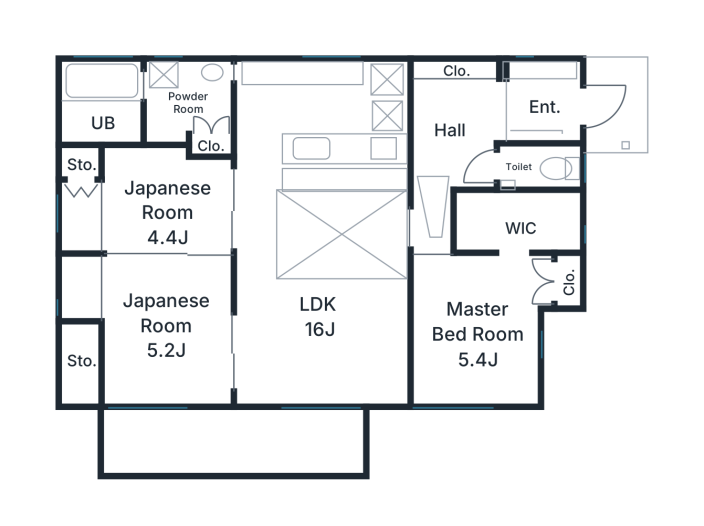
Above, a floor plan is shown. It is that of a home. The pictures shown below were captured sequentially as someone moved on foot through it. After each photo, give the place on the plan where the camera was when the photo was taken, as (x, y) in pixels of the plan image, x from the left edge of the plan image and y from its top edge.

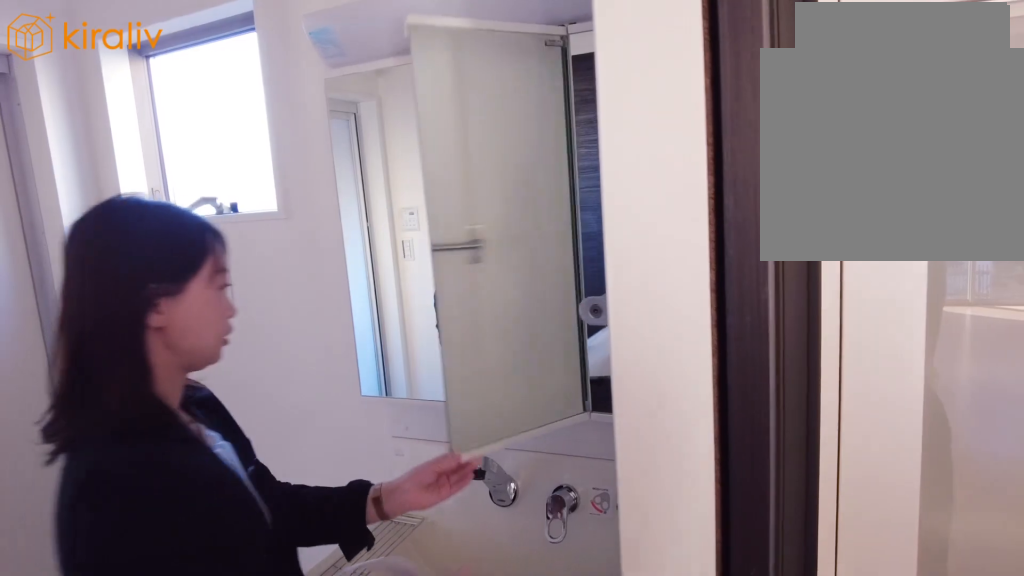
(174, 122)
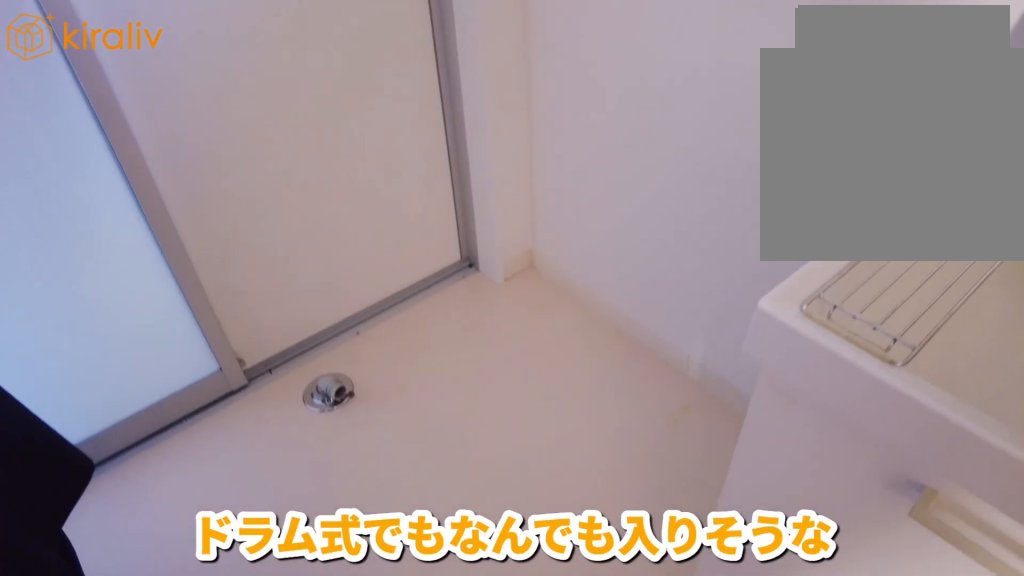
(167, 123)
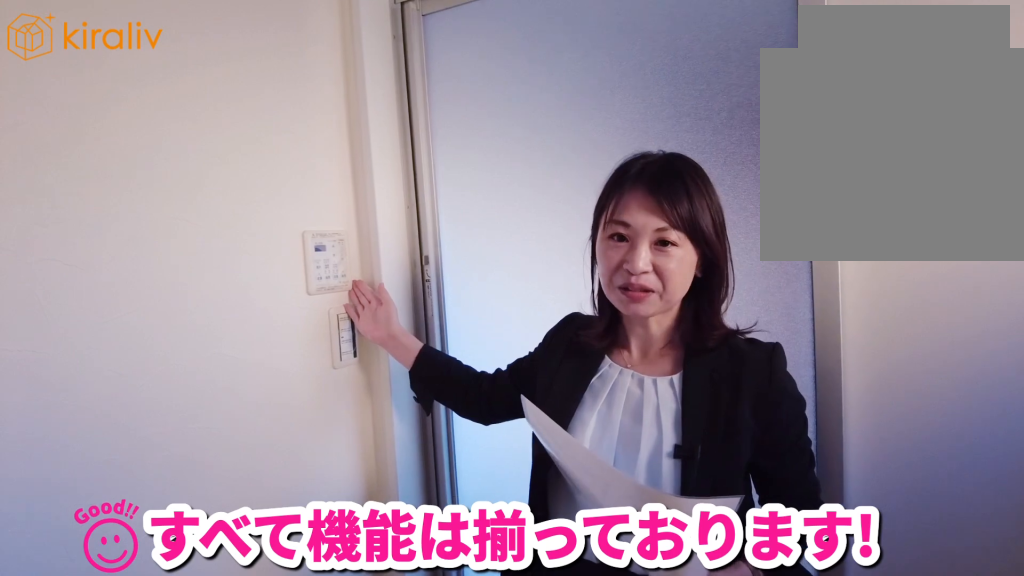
(131, 125)
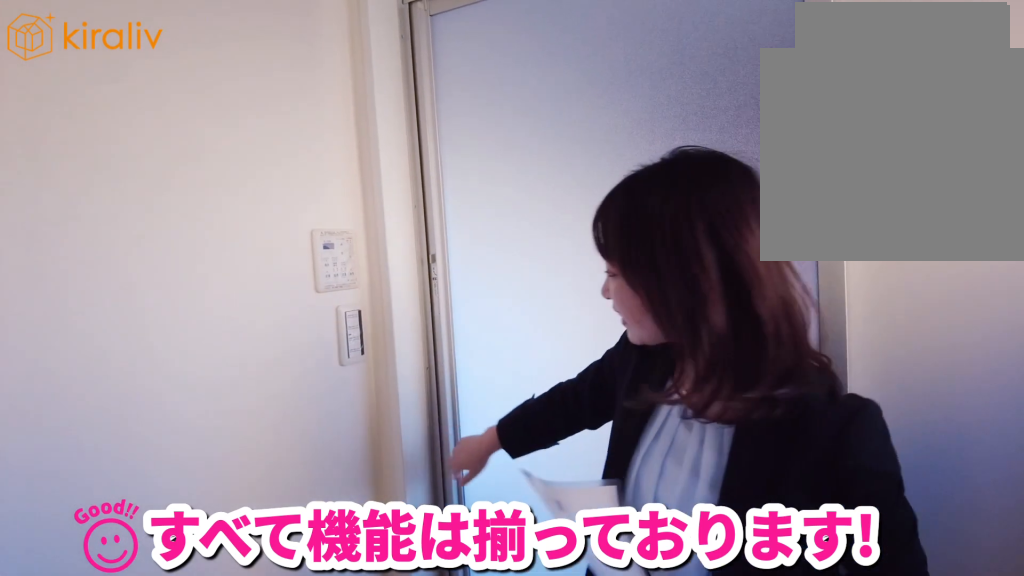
(126, 125)
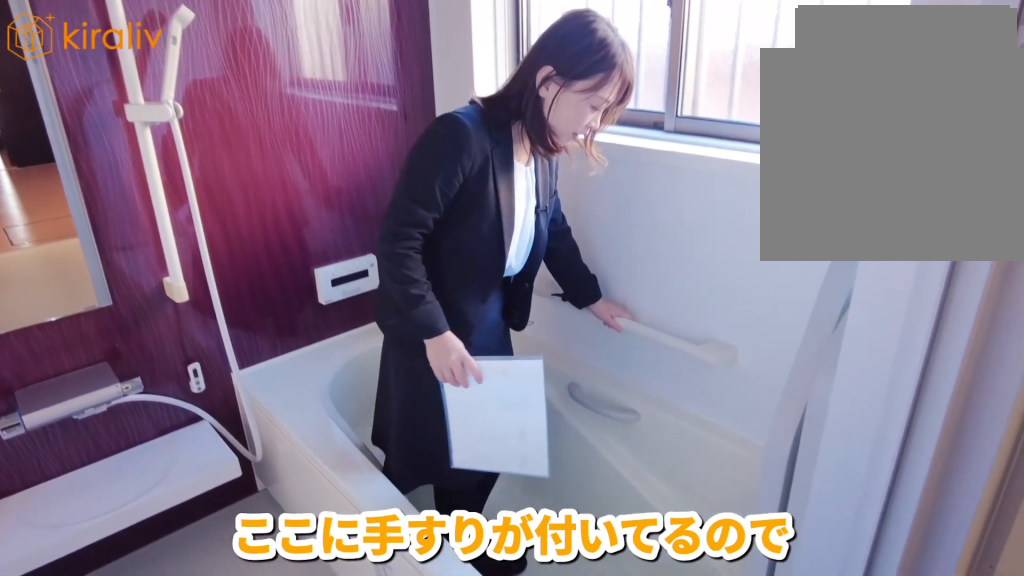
(107, 125)
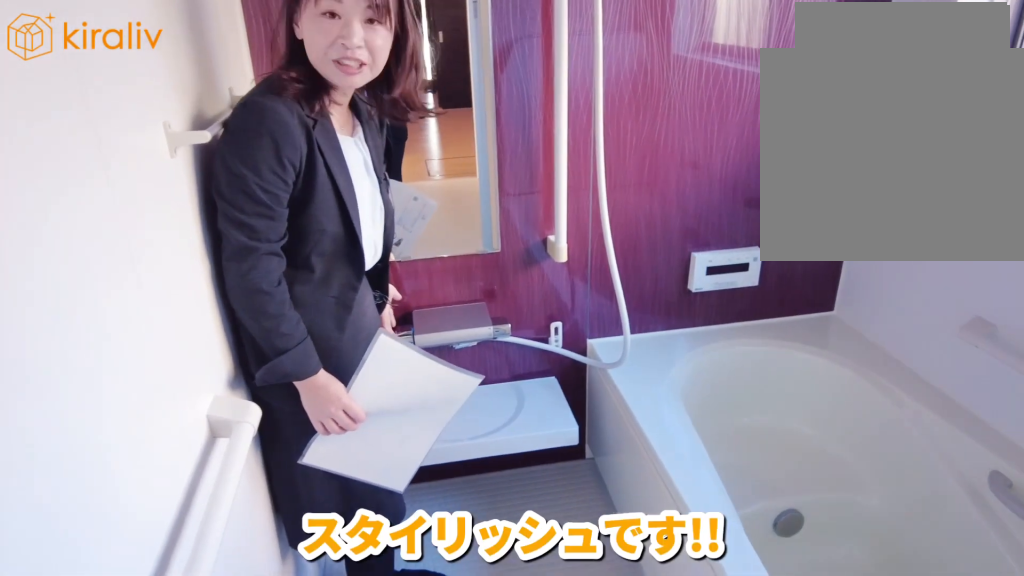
(107, 125)
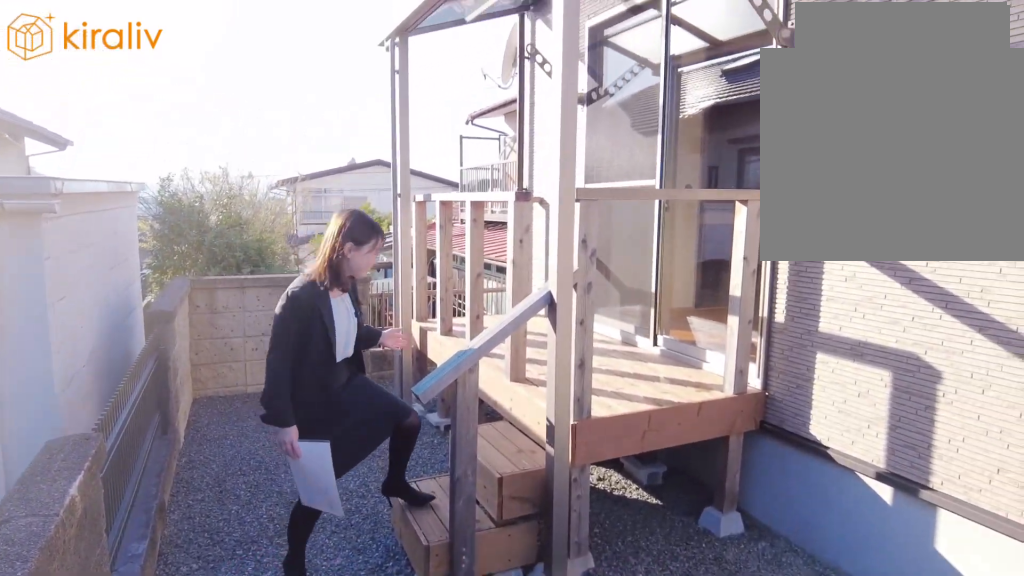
(181, 470)
